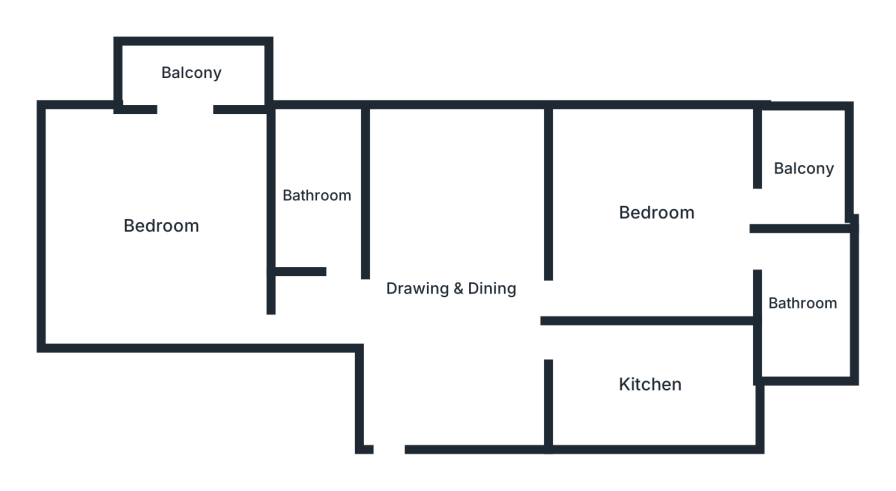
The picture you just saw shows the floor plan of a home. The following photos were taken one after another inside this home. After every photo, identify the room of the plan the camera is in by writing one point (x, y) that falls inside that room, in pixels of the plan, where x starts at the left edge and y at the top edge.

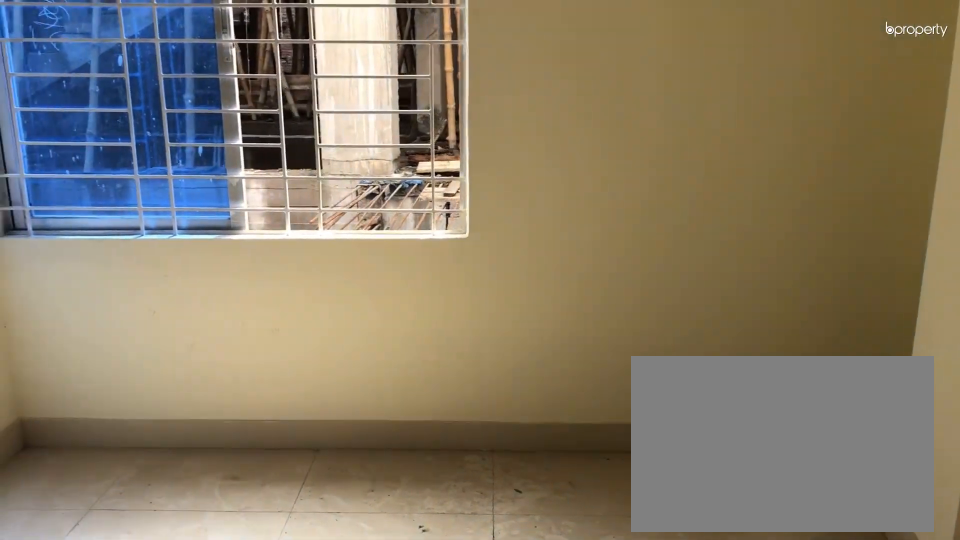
(655, 212)
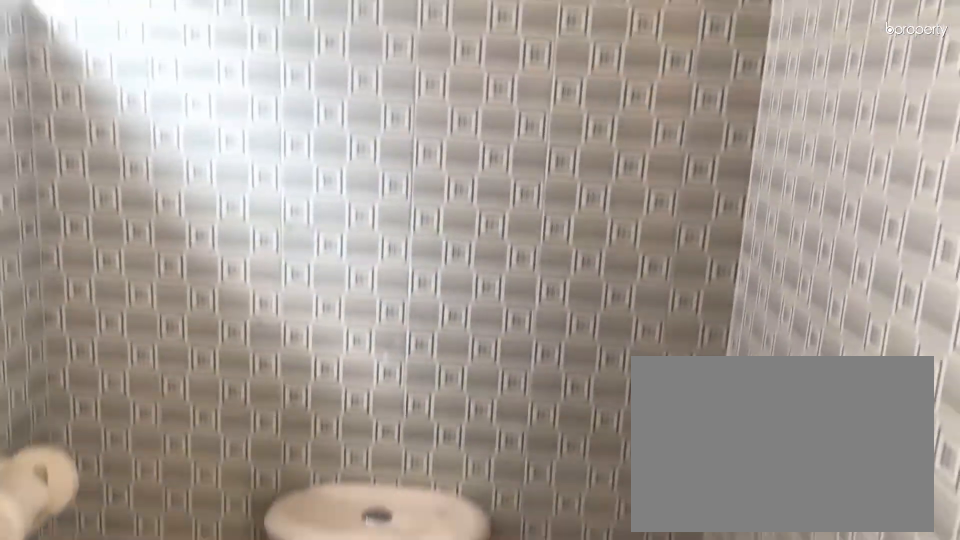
(800, 304)
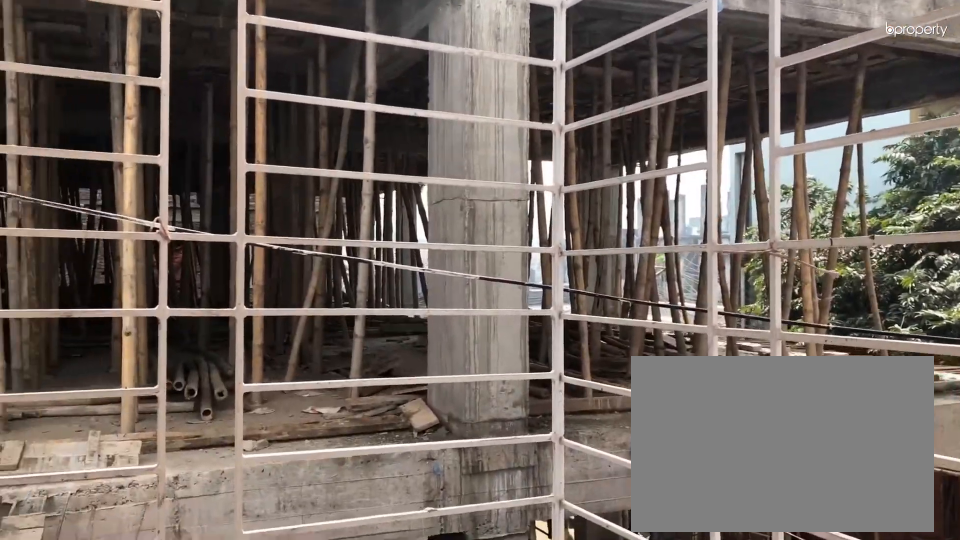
(802, 169)
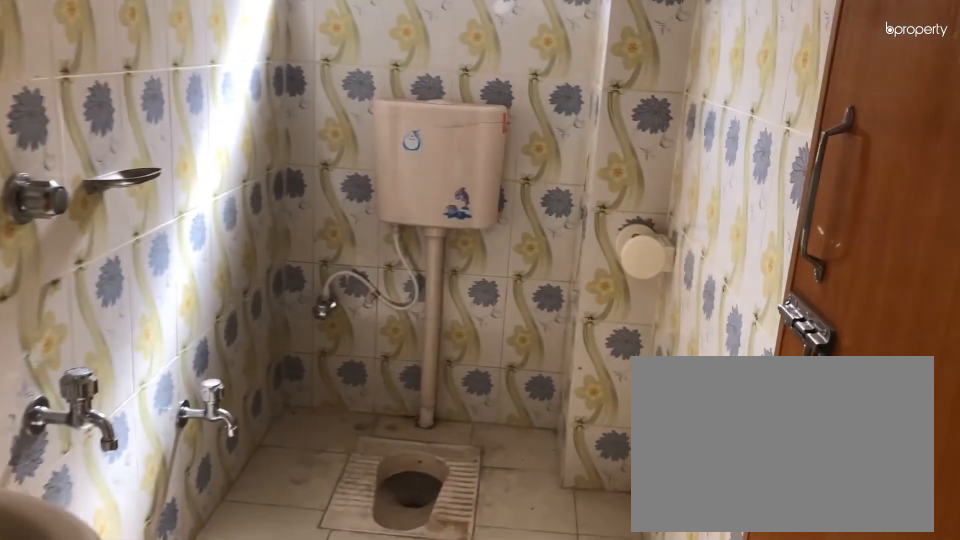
(318, 197)
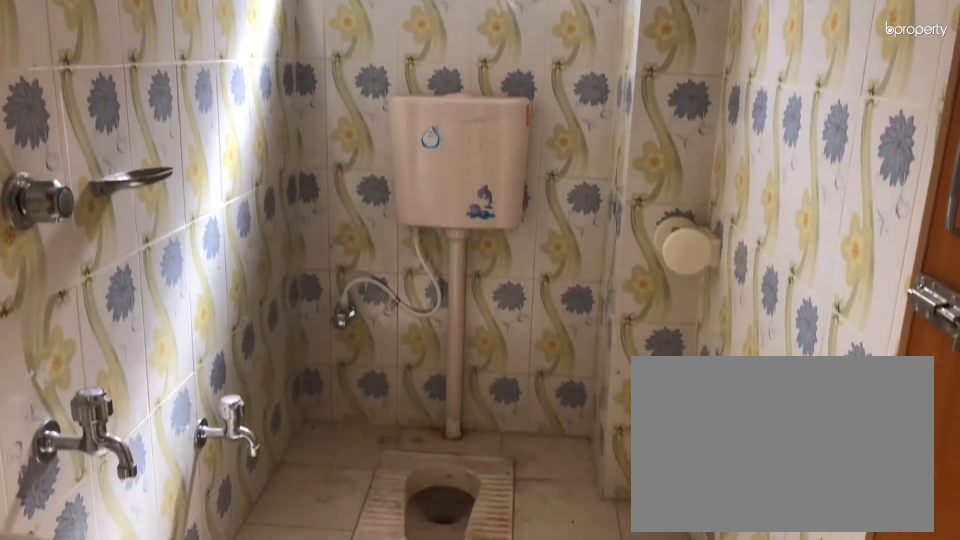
(318, 197)
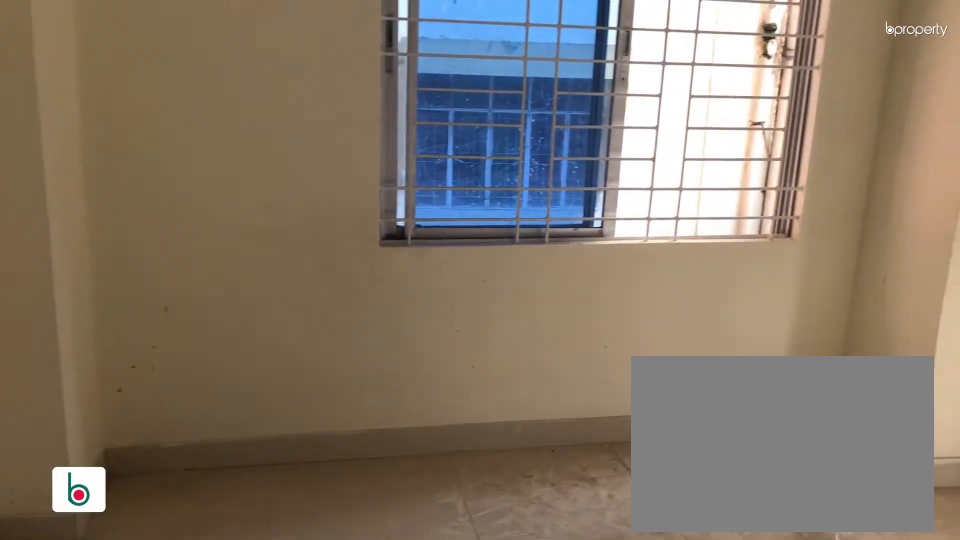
(159, 226)
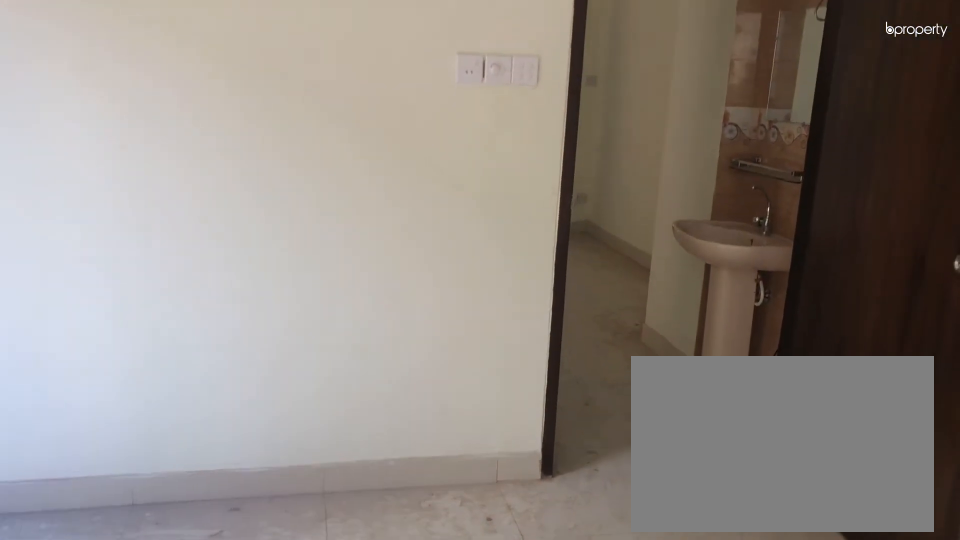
(159, 226)
